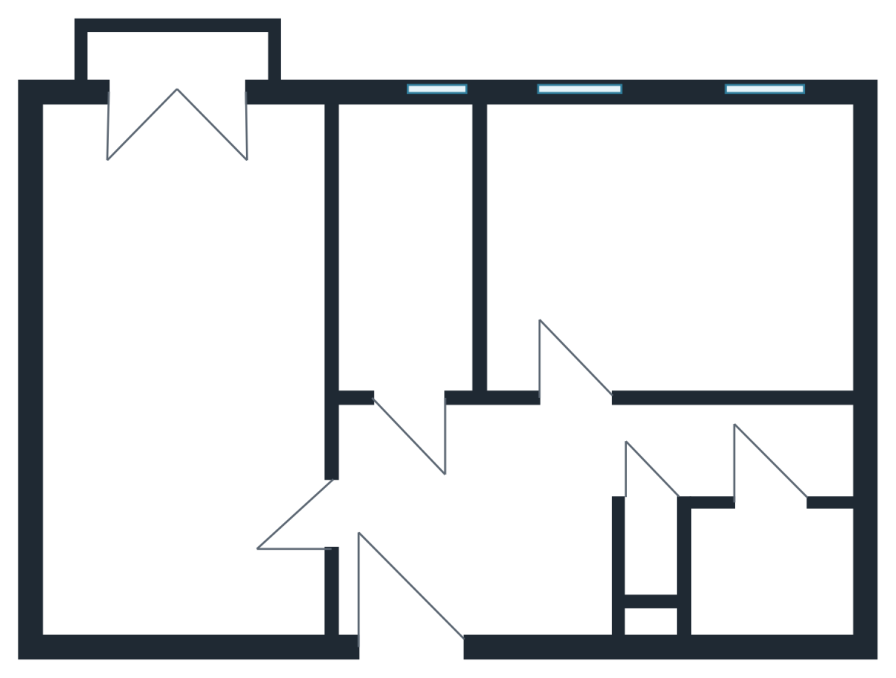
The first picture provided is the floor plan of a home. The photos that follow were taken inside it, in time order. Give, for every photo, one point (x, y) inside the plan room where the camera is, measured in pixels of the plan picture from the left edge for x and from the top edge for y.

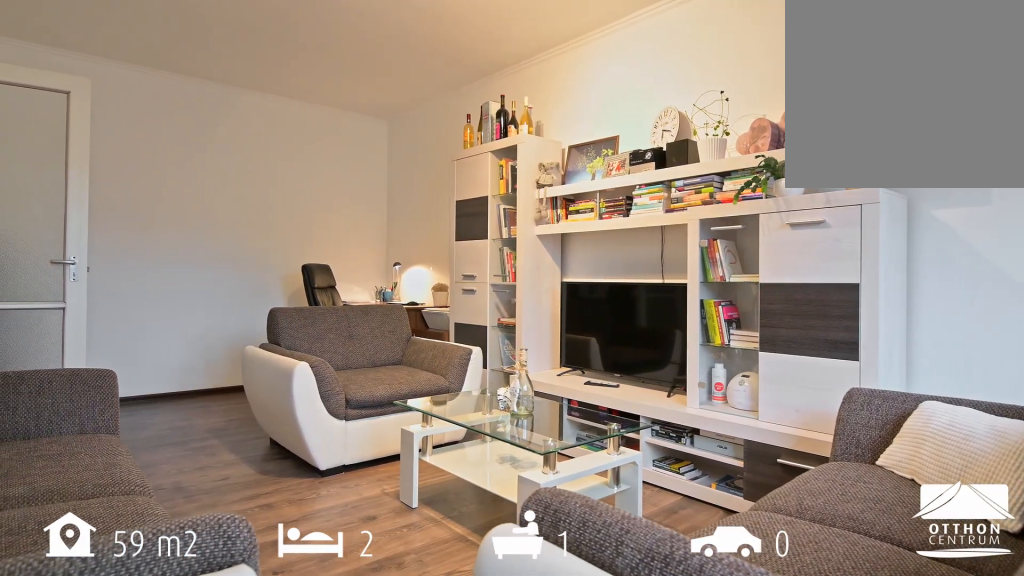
(187, 373)
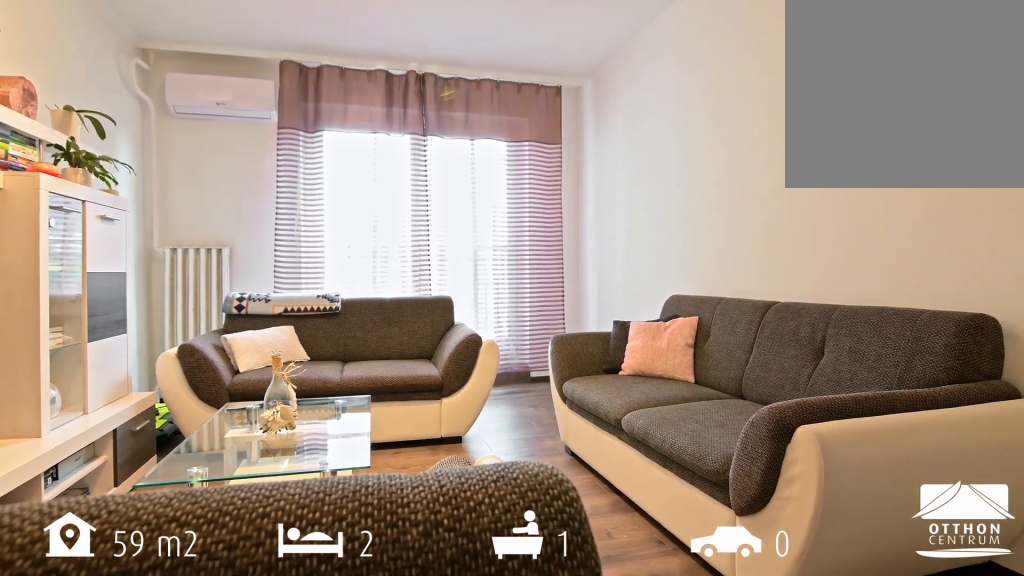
(187, 374)
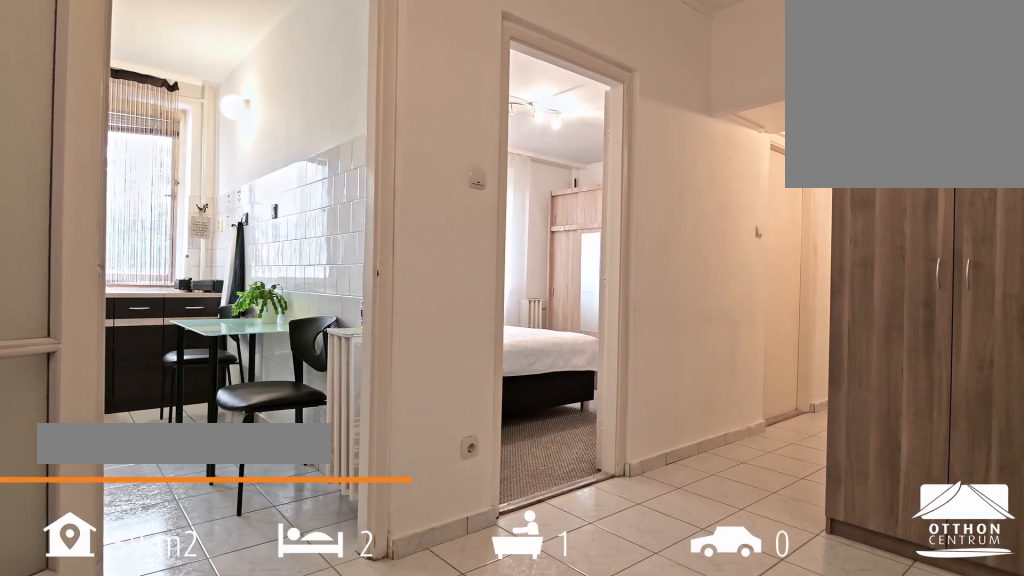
(477, 533)
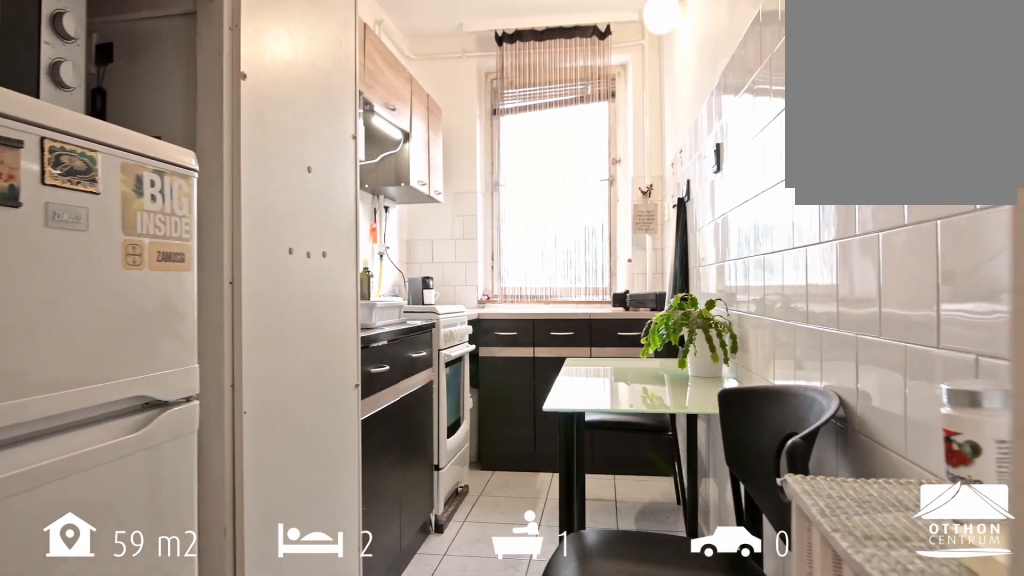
(416, 270)
